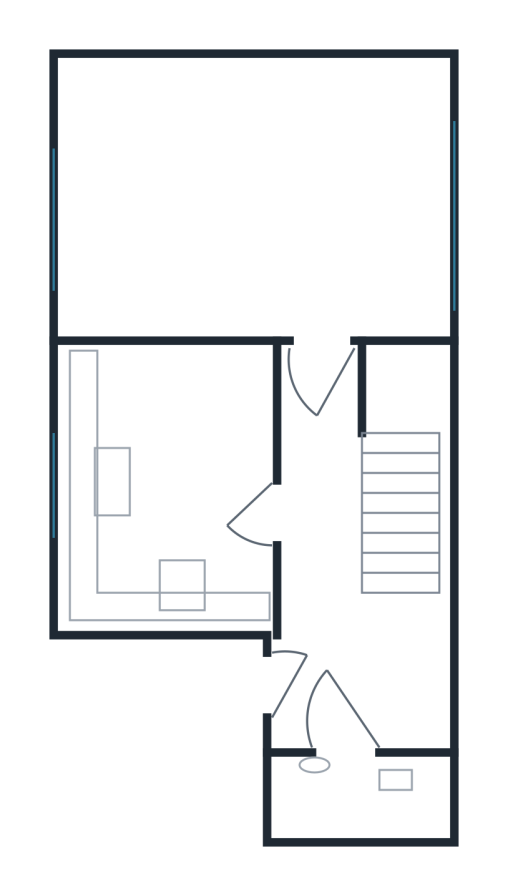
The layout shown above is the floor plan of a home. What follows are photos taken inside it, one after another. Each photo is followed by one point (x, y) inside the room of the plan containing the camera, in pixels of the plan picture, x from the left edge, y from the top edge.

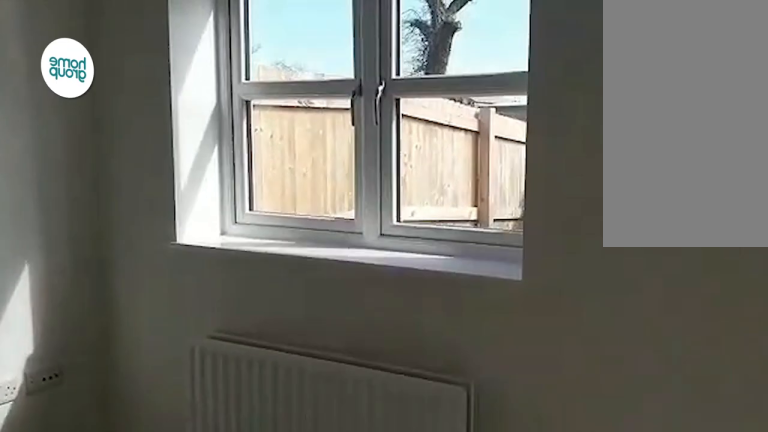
(174, 307)
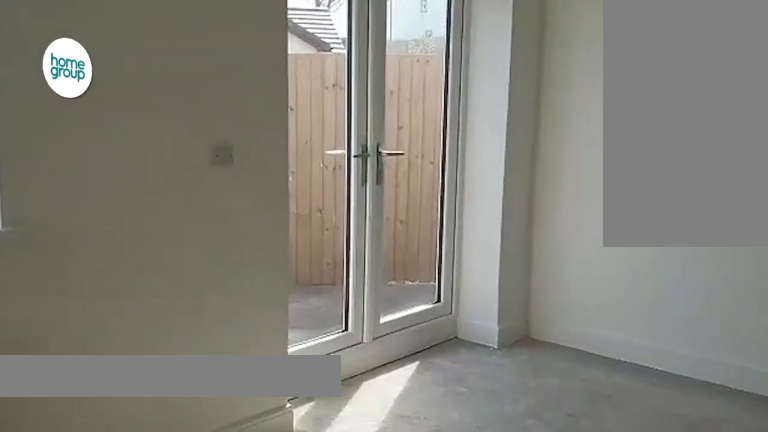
(255, 234)
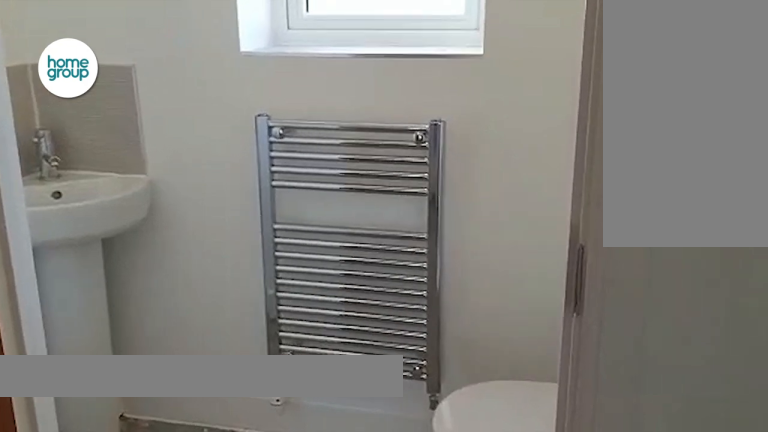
(362, 793)
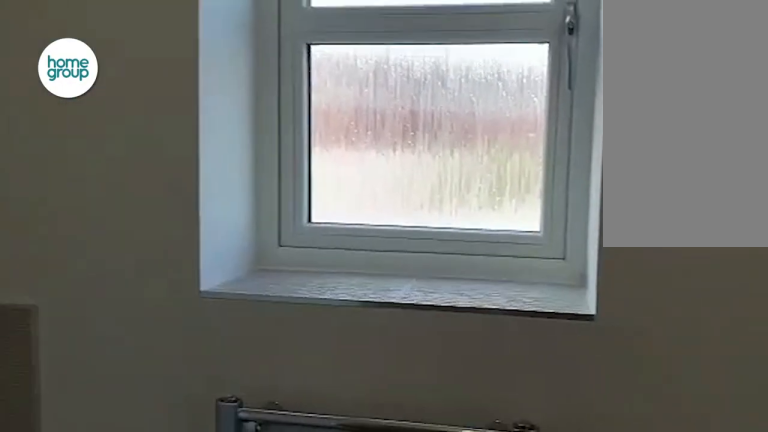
(362, 793)
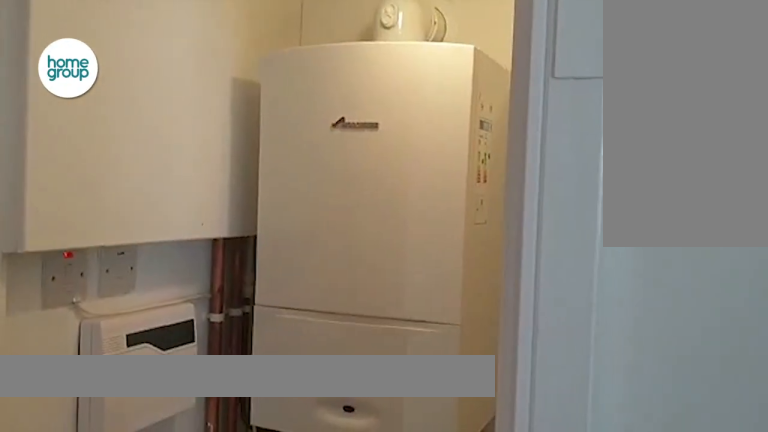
(362, 545)
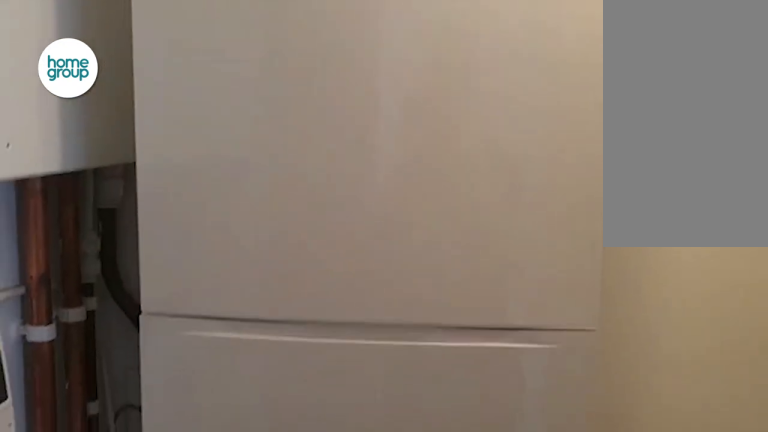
(362, 545)
